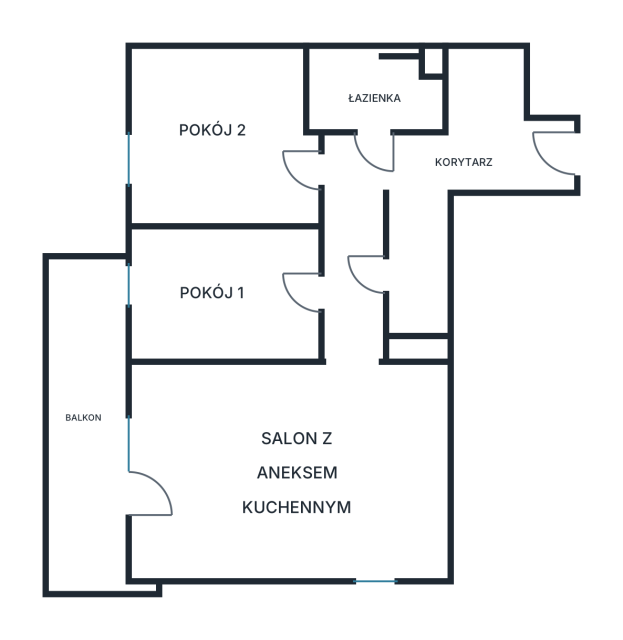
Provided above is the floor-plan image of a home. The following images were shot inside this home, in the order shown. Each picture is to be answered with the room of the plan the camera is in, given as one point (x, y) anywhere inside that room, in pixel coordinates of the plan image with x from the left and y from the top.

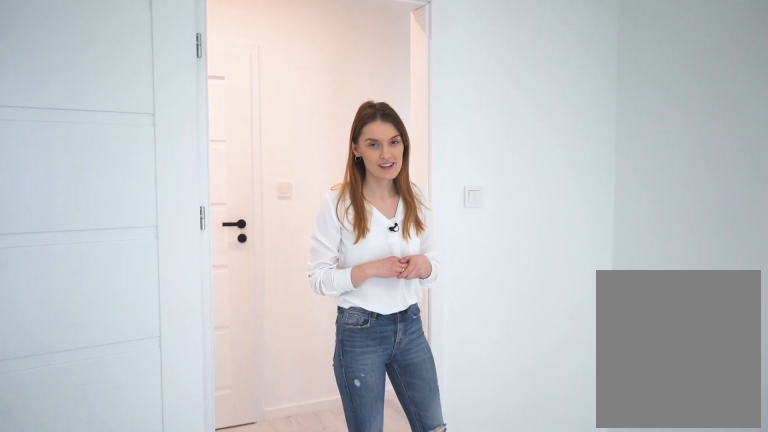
(221, 294)
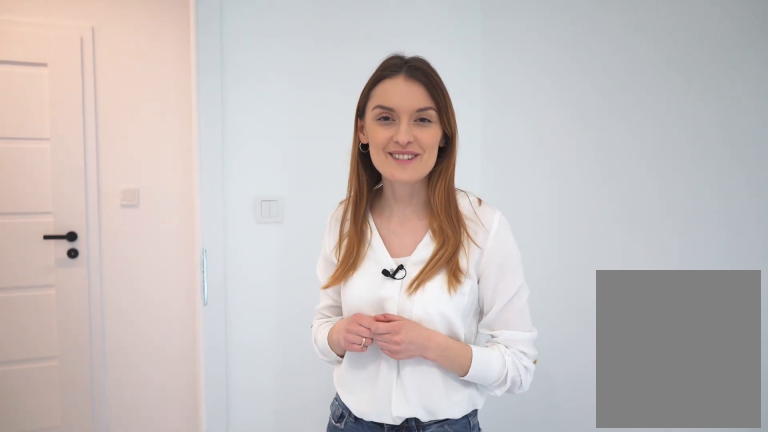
(221, 295)
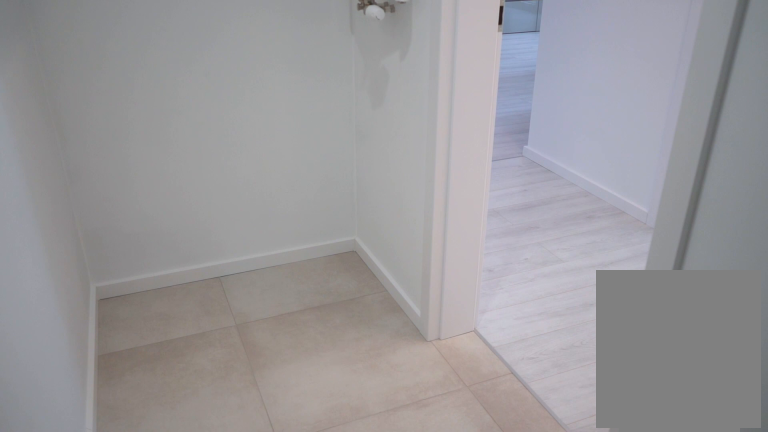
(416, 263)
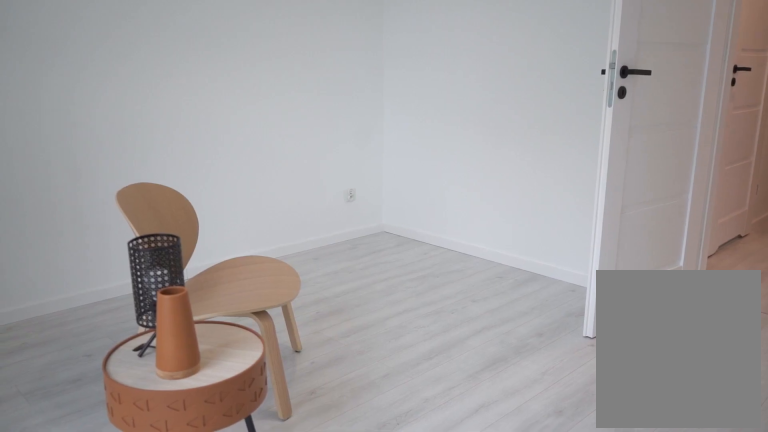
(219, 138)
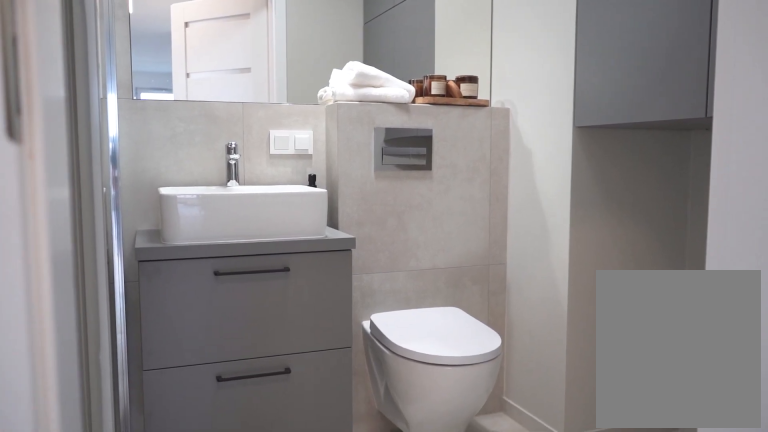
(371, 95)
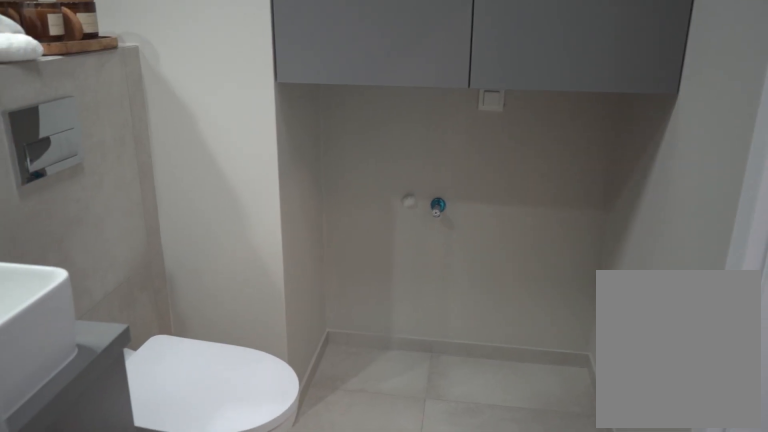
(371, 95)
